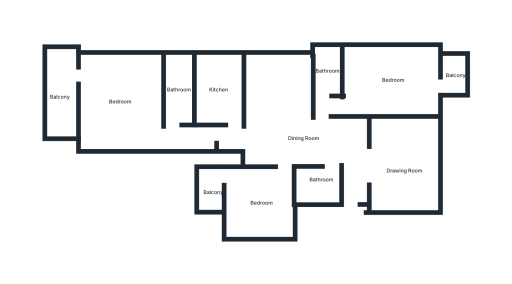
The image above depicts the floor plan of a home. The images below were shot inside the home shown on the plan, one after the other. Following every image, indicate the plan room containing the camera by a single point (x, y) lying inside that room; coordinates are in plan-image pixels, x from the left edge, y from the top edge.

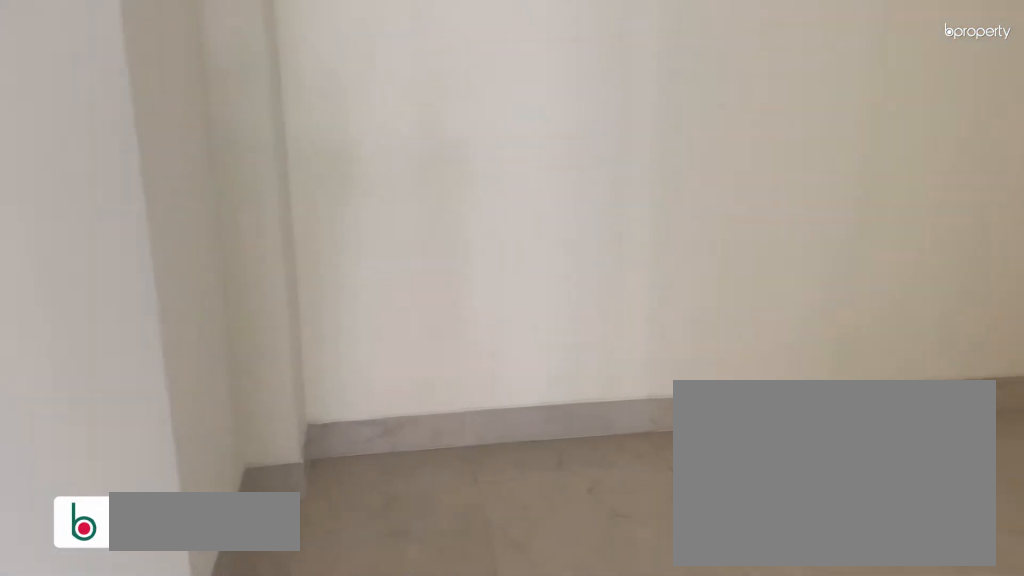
(262, 200)
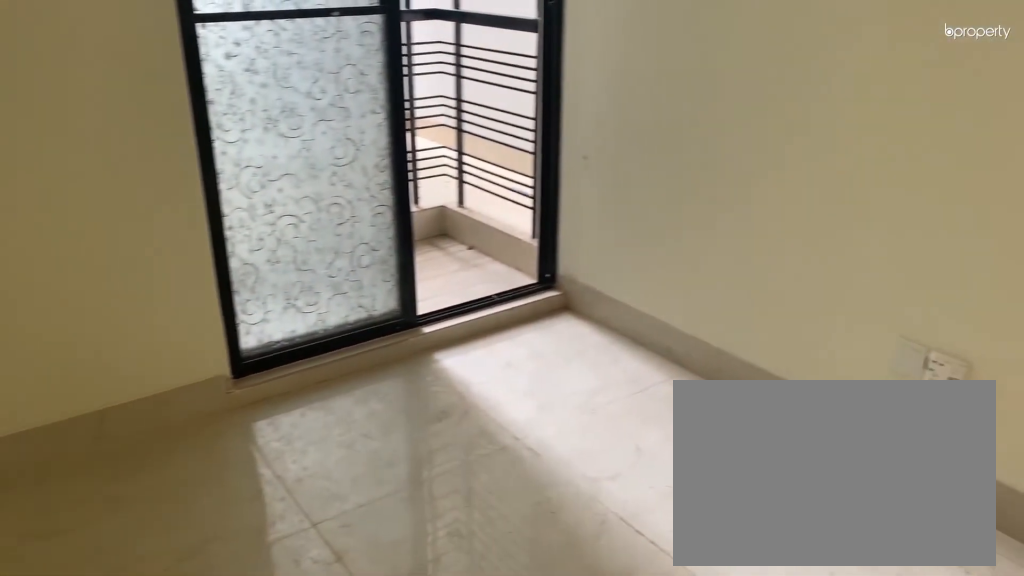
(262, 200)
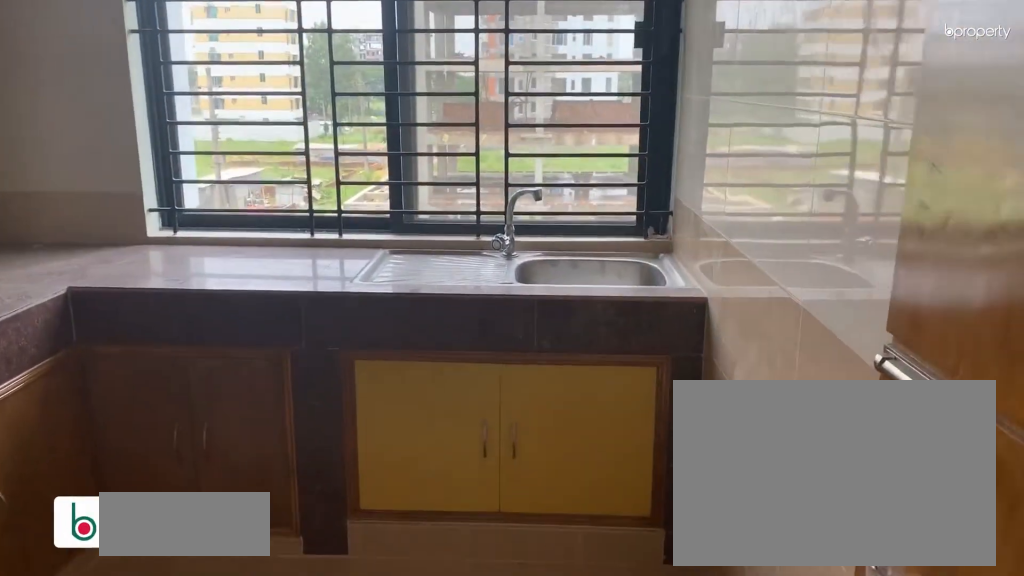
(219, 90)
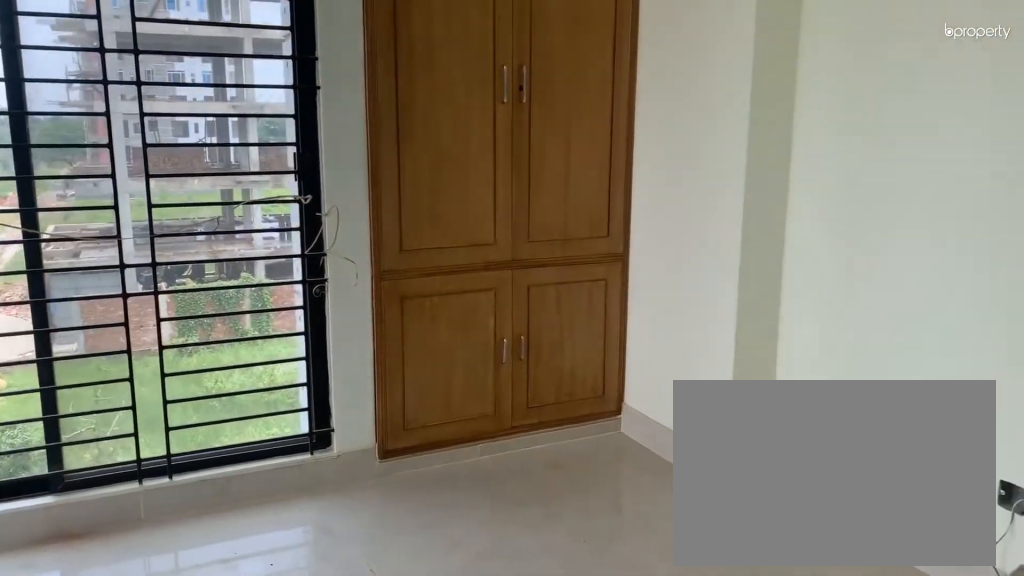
(119, 102)
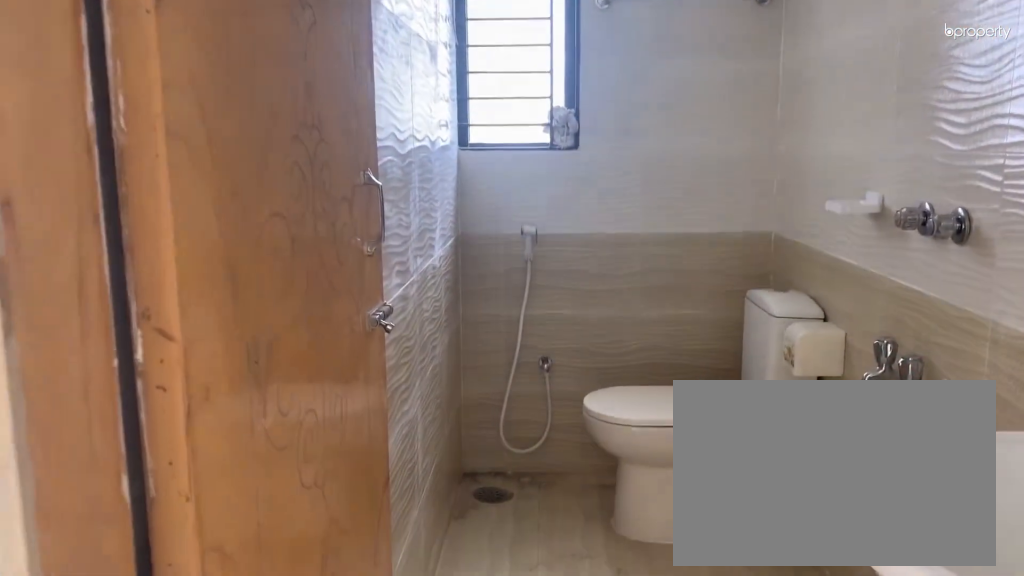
(177, 91)
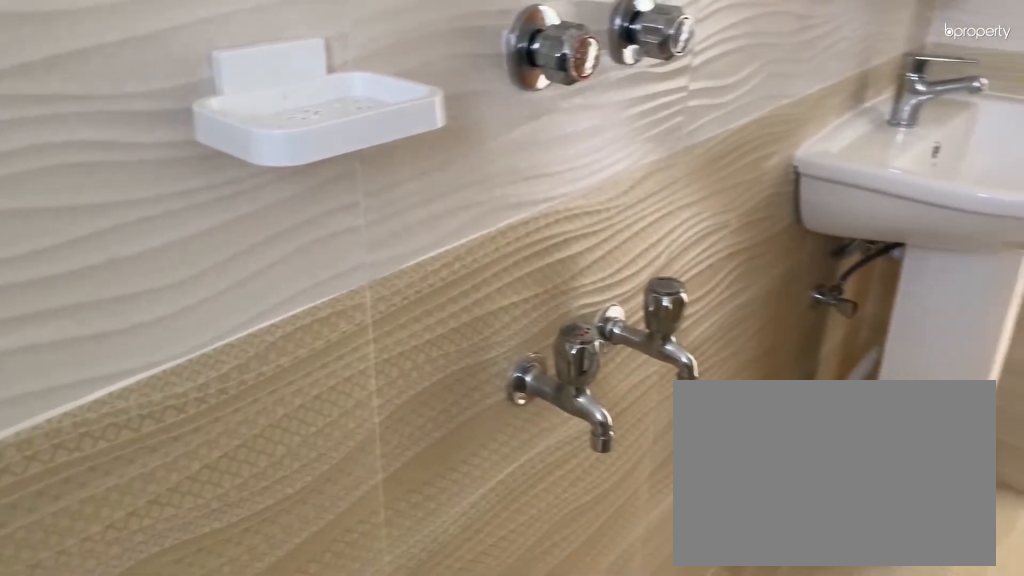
(177, 91)
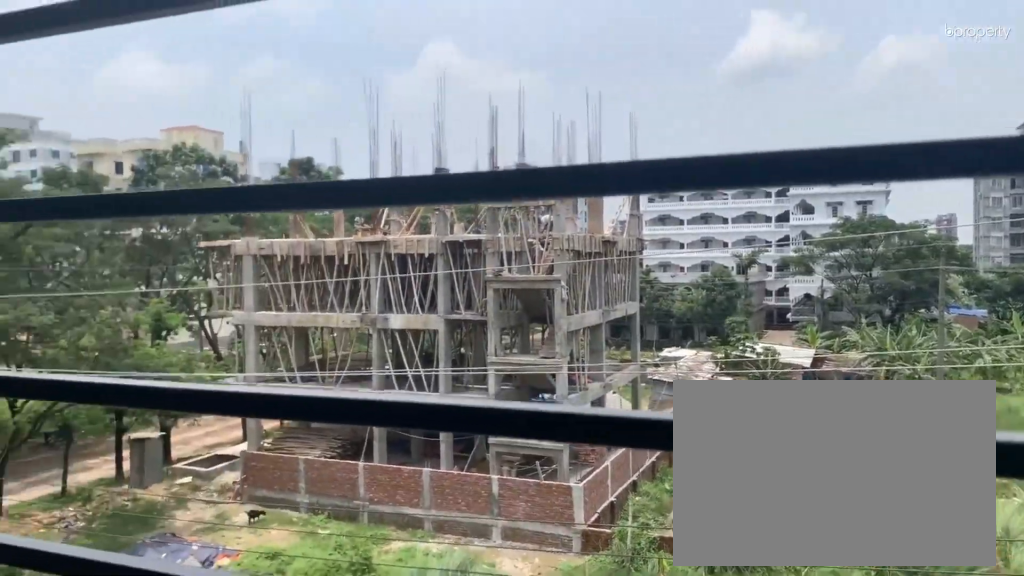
(60, 96)
